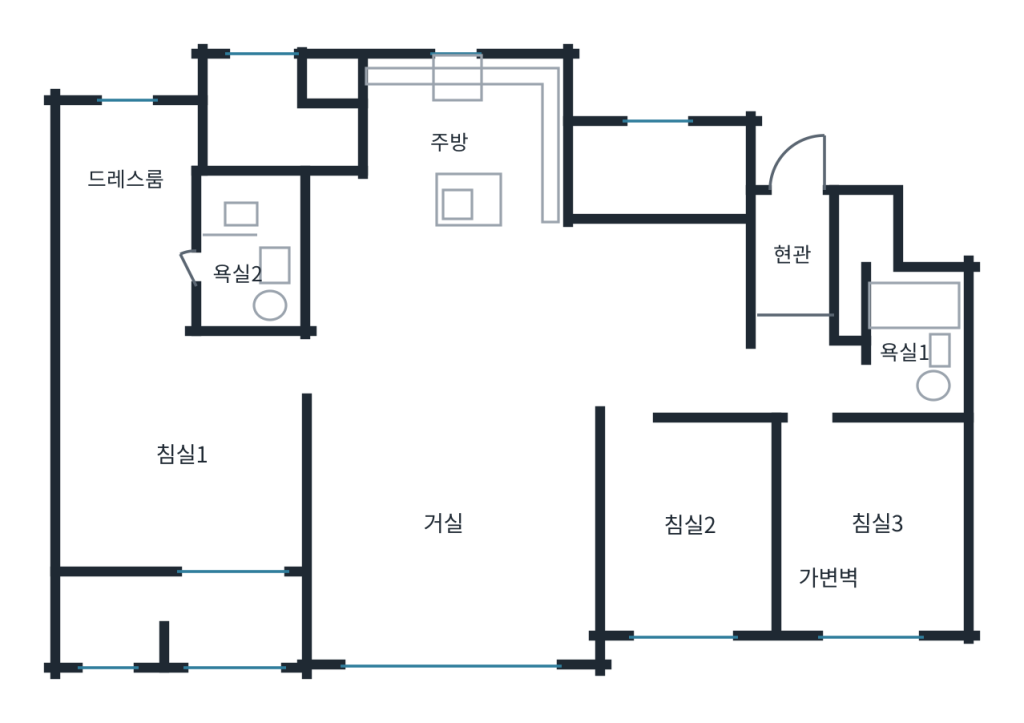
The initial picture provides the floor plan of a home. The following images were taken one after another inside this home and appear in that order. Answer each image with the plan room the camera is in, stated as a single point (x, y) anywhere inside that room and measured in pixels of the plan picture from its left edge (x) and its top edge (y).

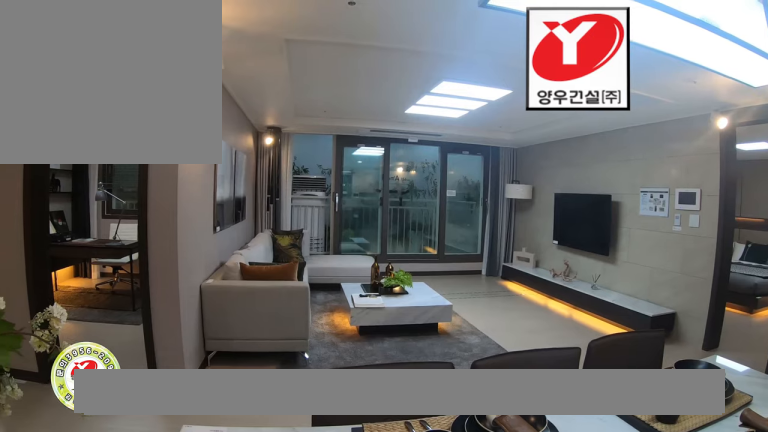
(547, 320)
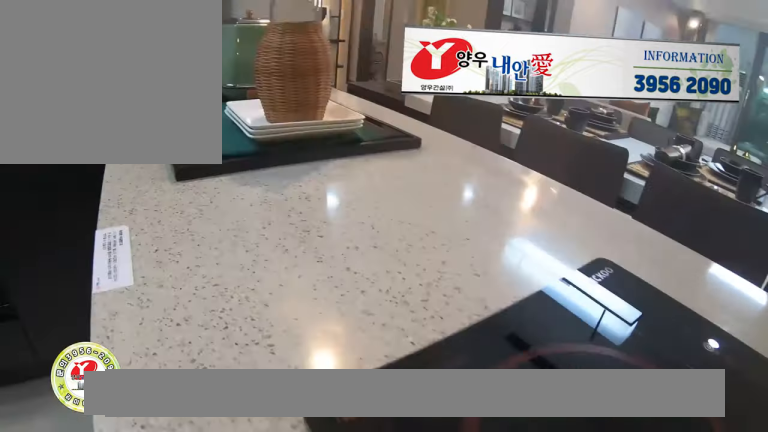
(470, 145)
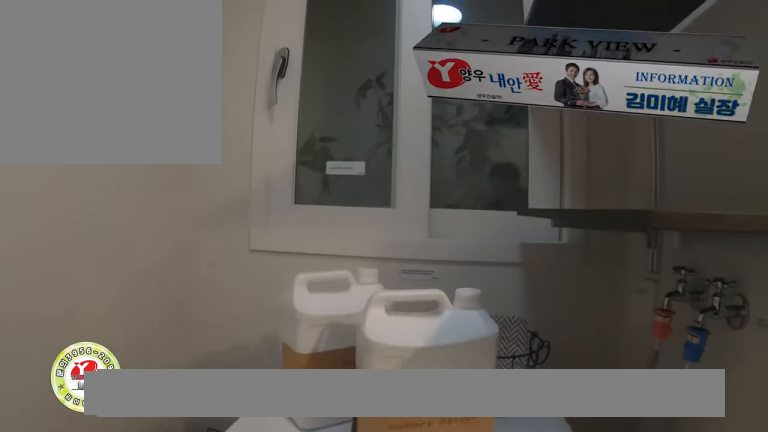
(303, 128)
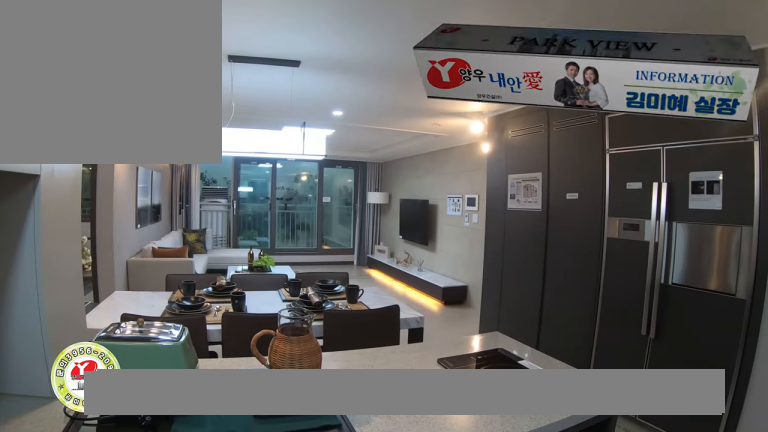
(401, 290)
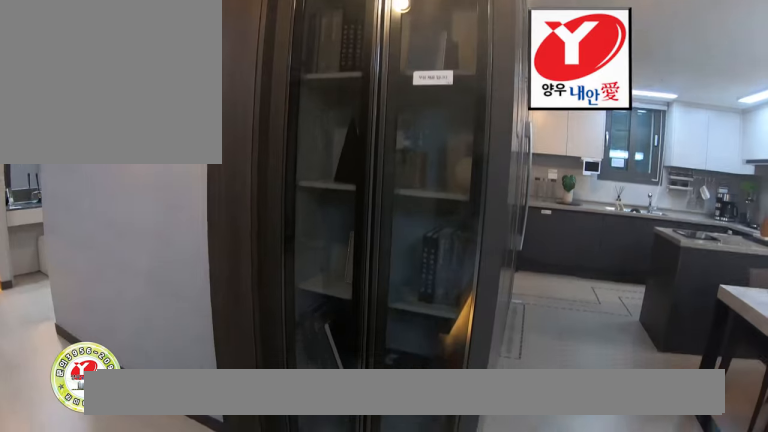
(444, 555)
